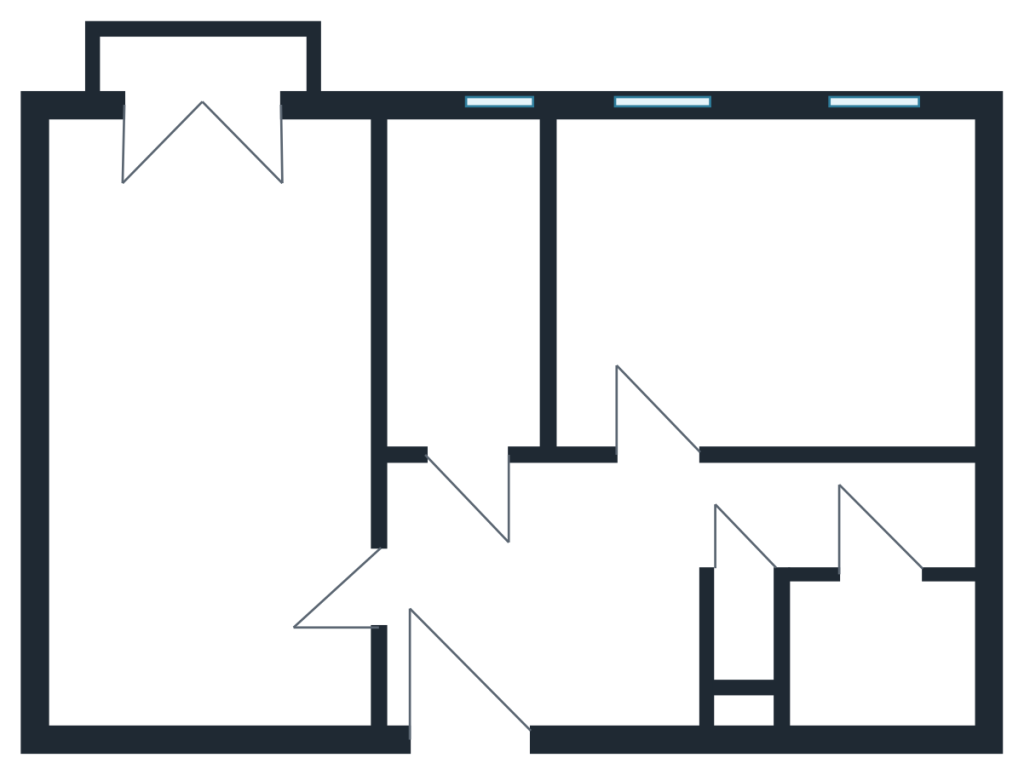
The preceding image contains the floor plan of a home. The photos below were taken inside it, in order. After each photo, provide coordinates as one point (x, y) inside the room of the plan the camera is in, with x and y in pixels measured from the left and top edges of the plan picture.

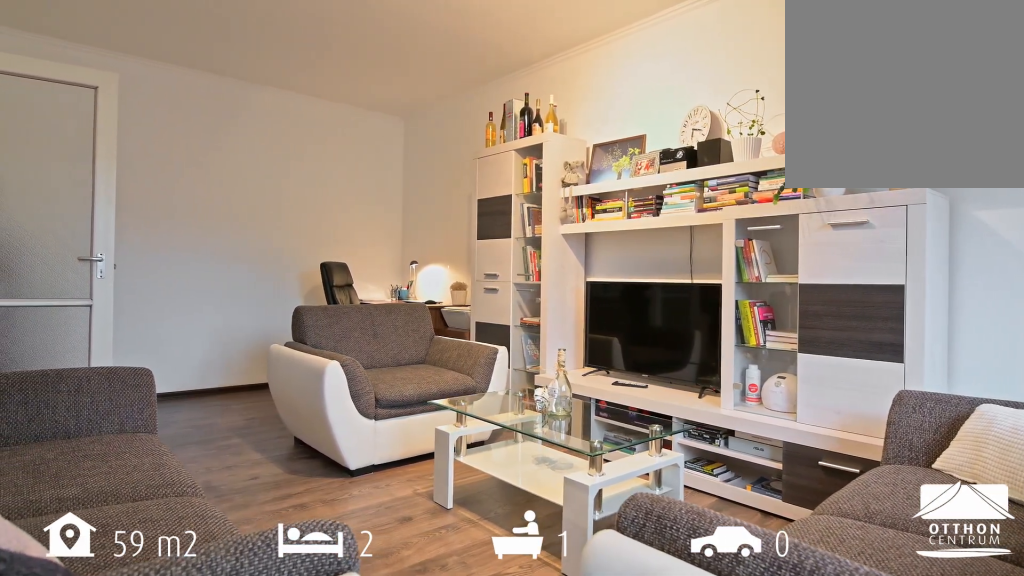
(214, 427)
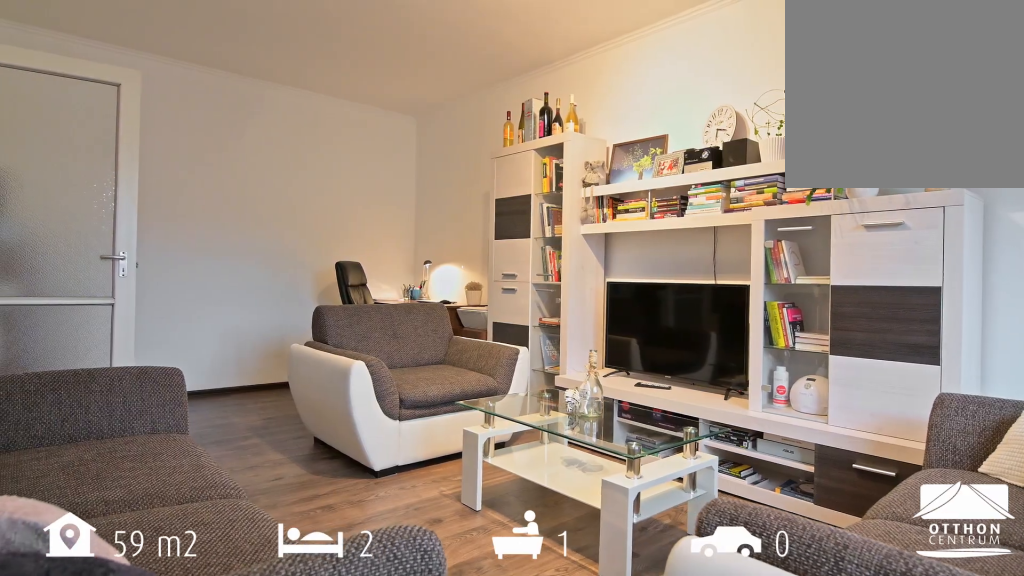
(214, 427)
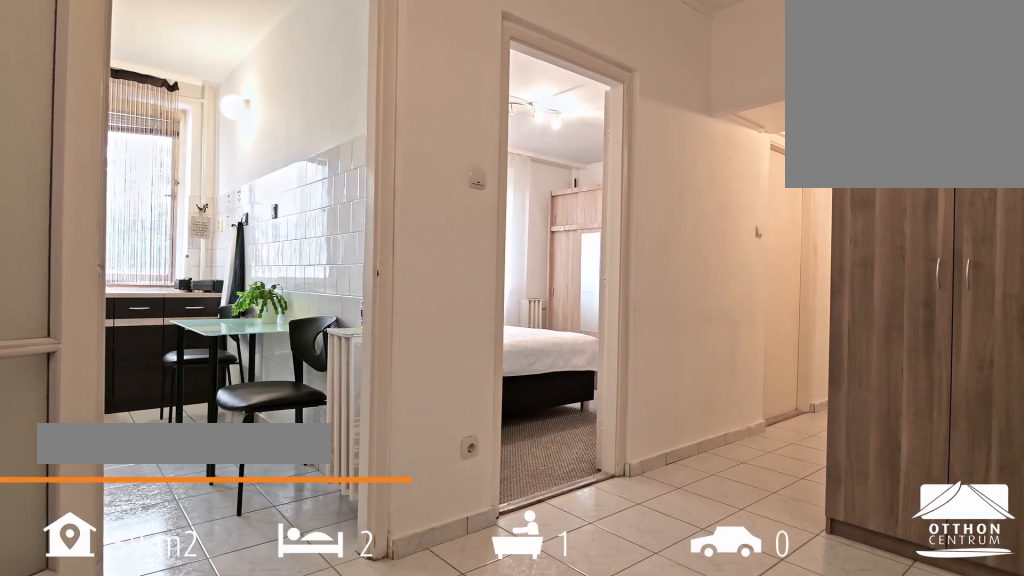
(545, 610)
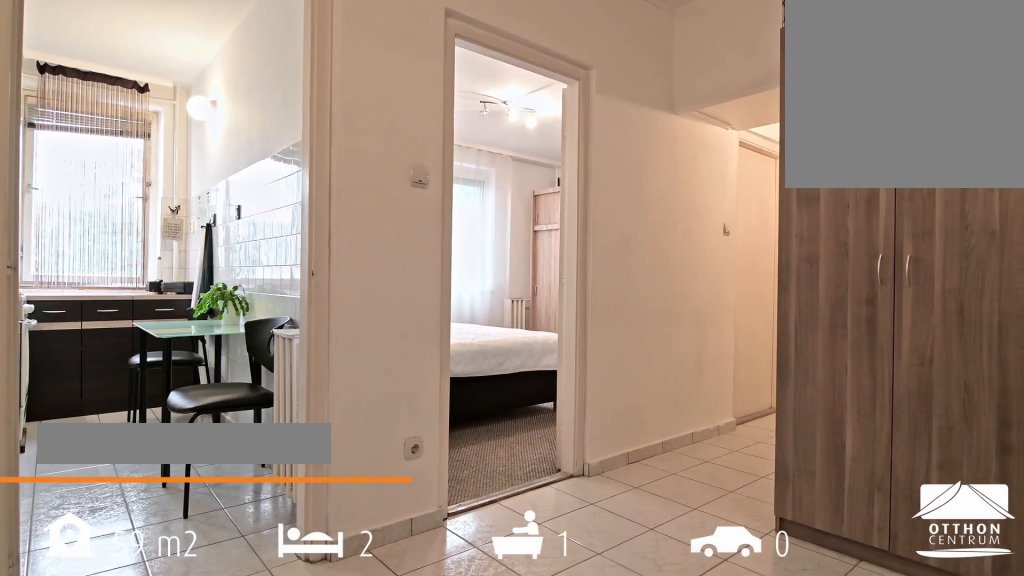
(545, 610)
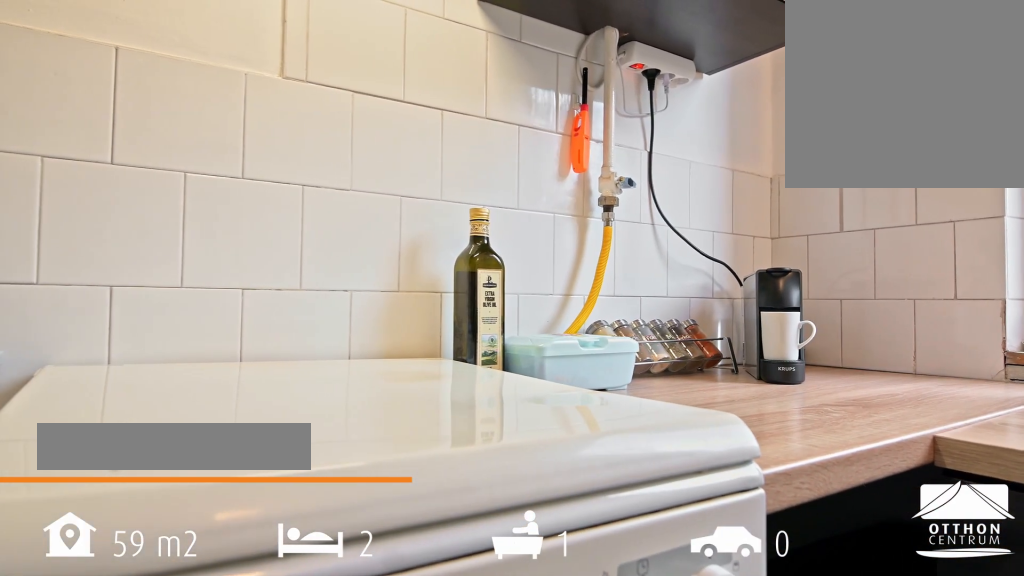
(475, 308)
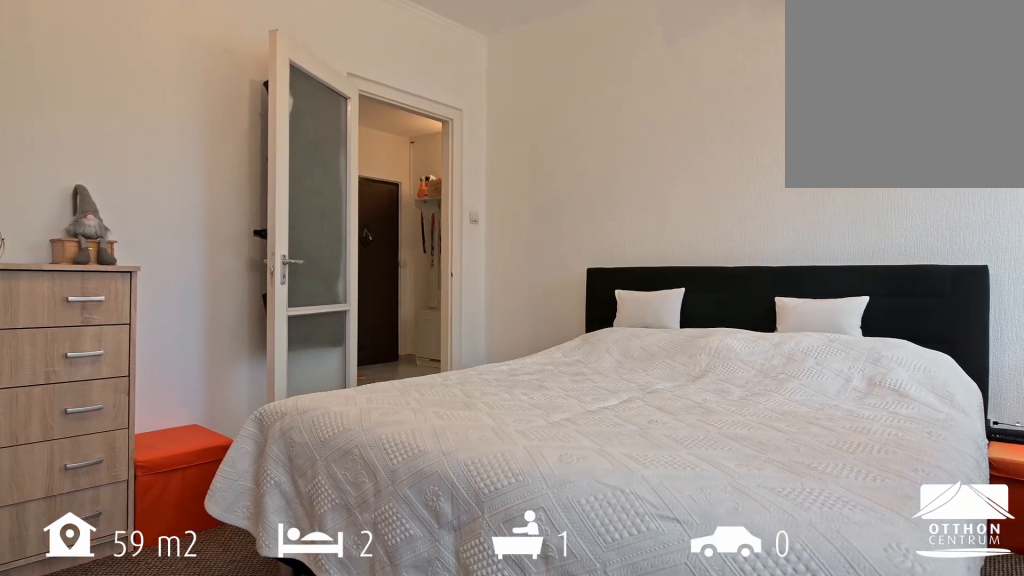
(772, 287)
